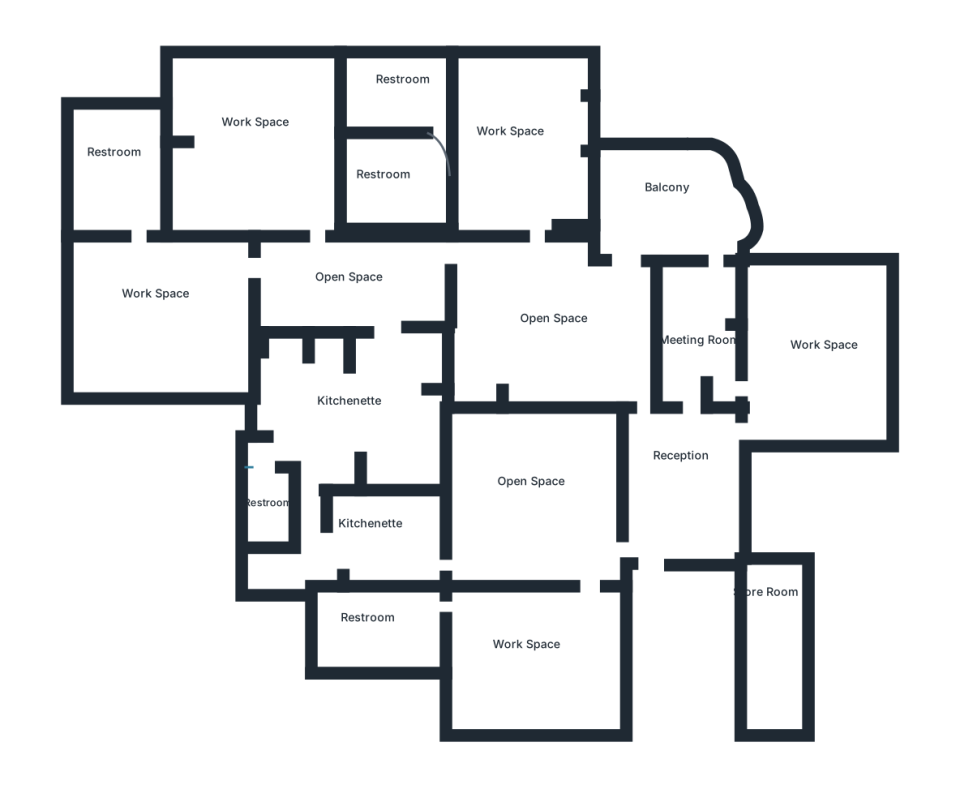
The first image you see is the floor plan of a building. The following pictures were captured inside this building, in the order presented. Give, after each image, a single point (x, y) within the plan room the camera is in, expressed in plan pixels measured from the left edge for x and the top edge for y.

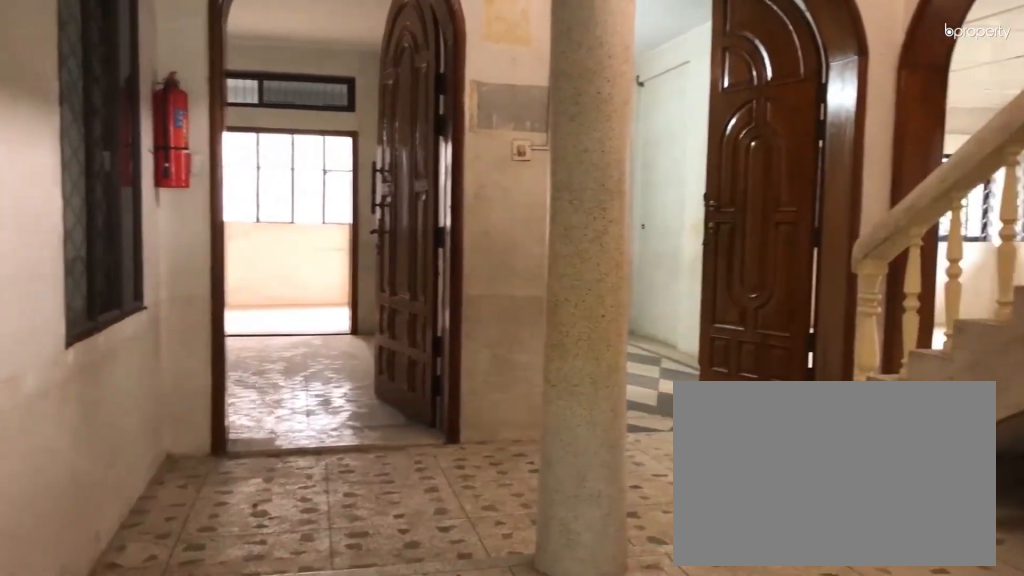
(688, 472)
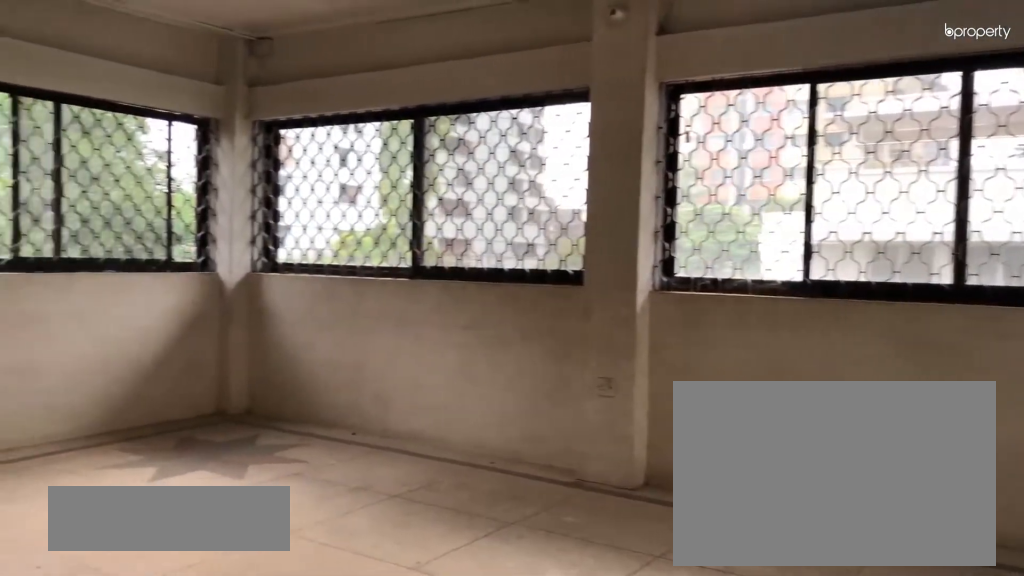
(829, 359)
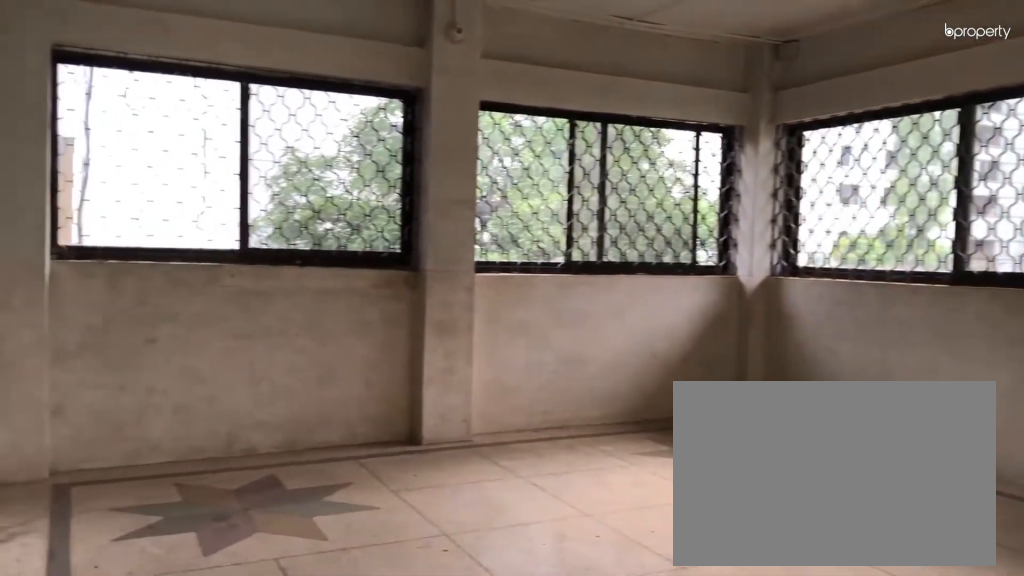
(829, 359)
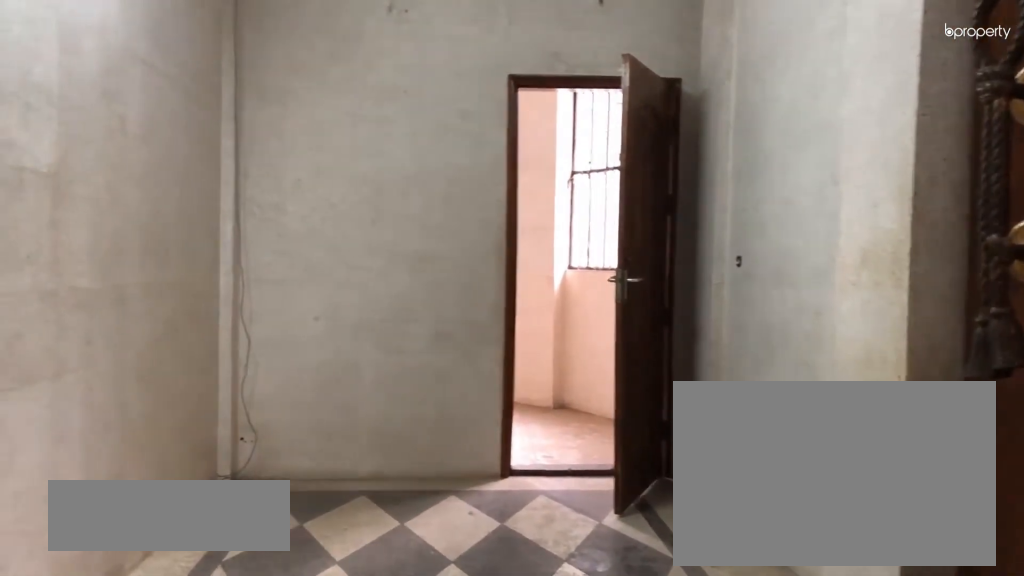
(707, 331)
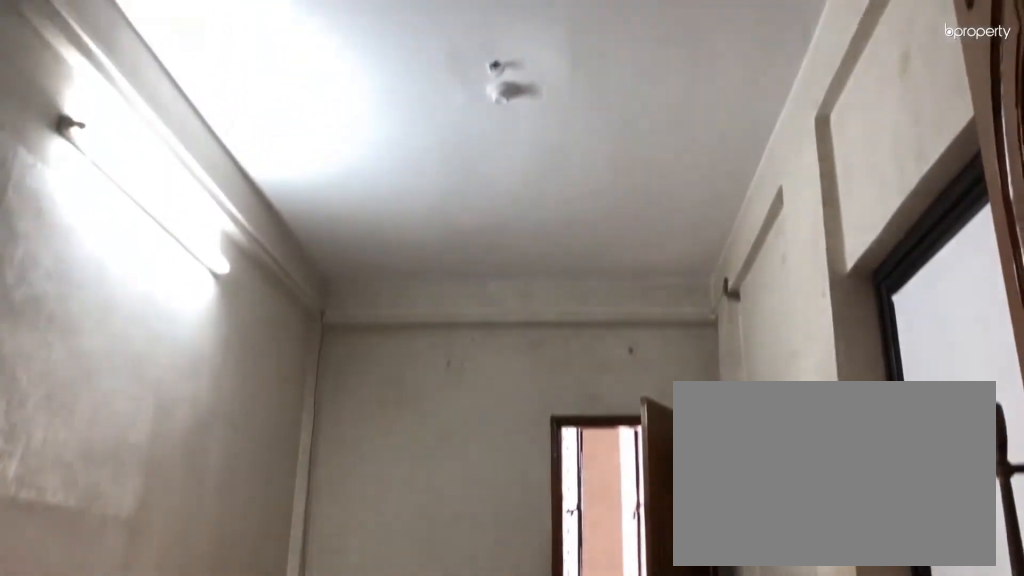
(707, 331)
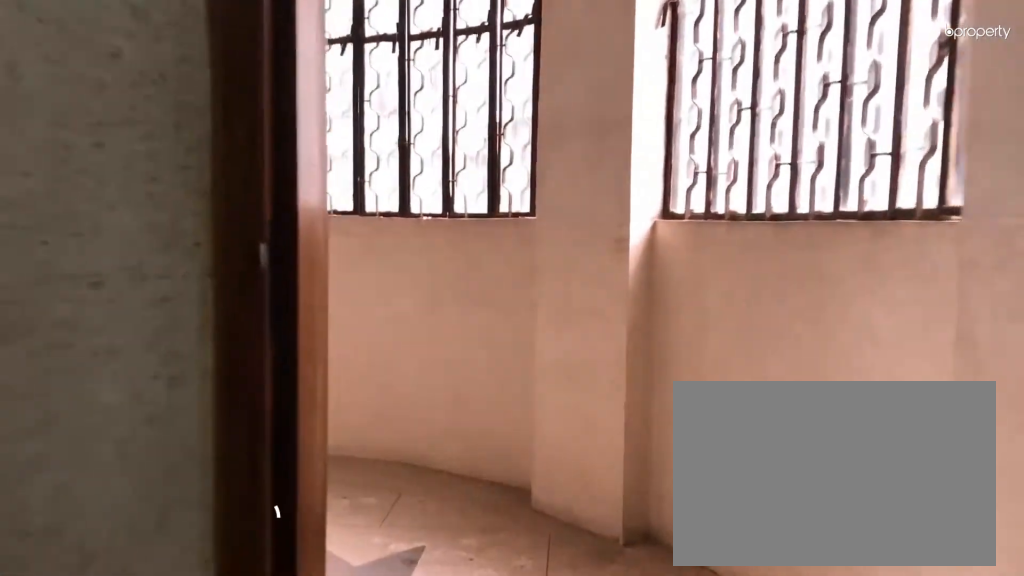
(684, 198)
